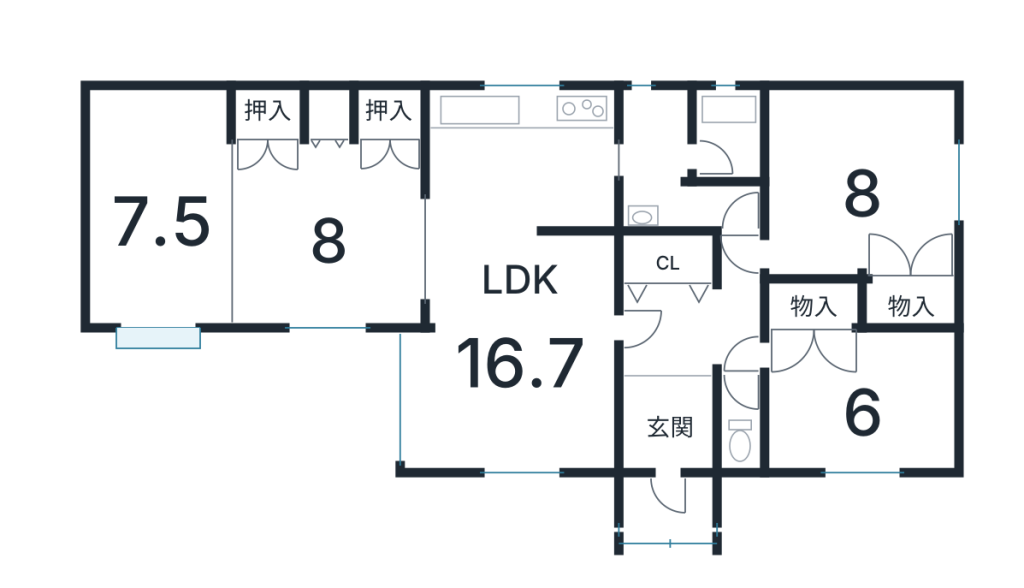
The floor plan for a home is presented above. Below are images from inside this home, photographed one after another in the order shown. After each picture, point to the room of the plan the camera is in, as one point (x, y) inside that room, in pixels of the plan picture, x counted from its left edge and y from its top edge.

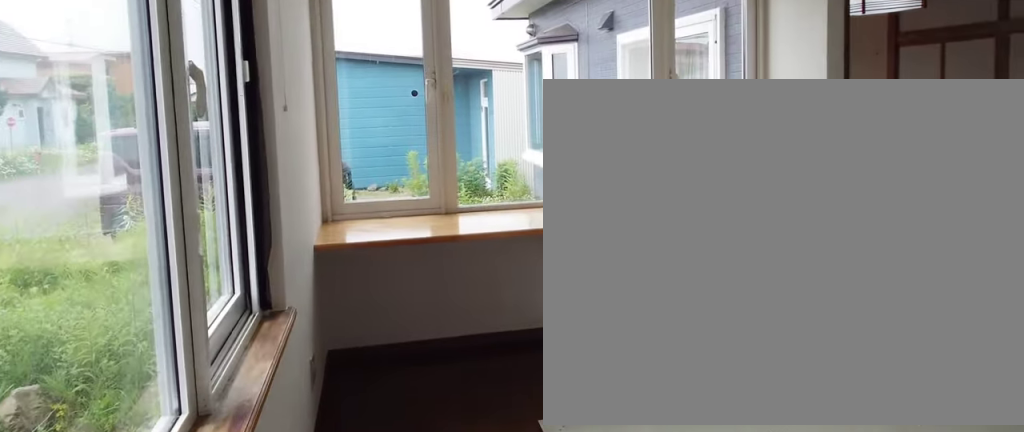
(522, 344)
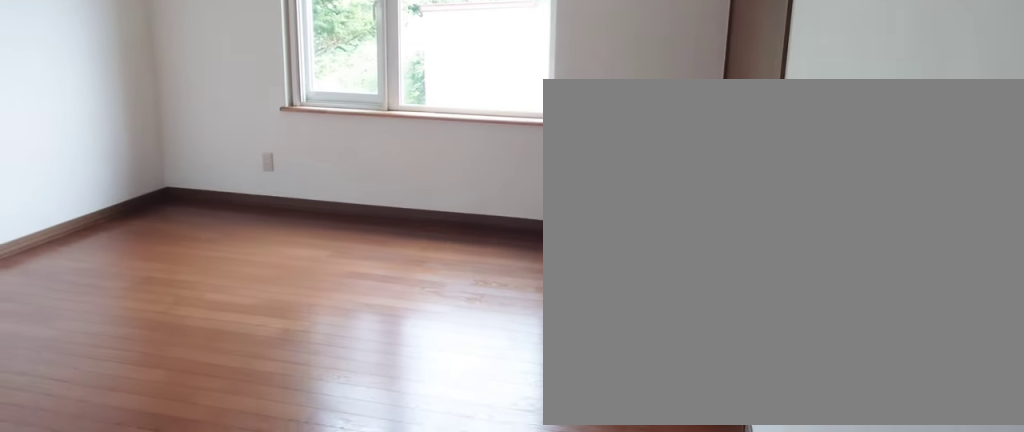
(866, 182)
